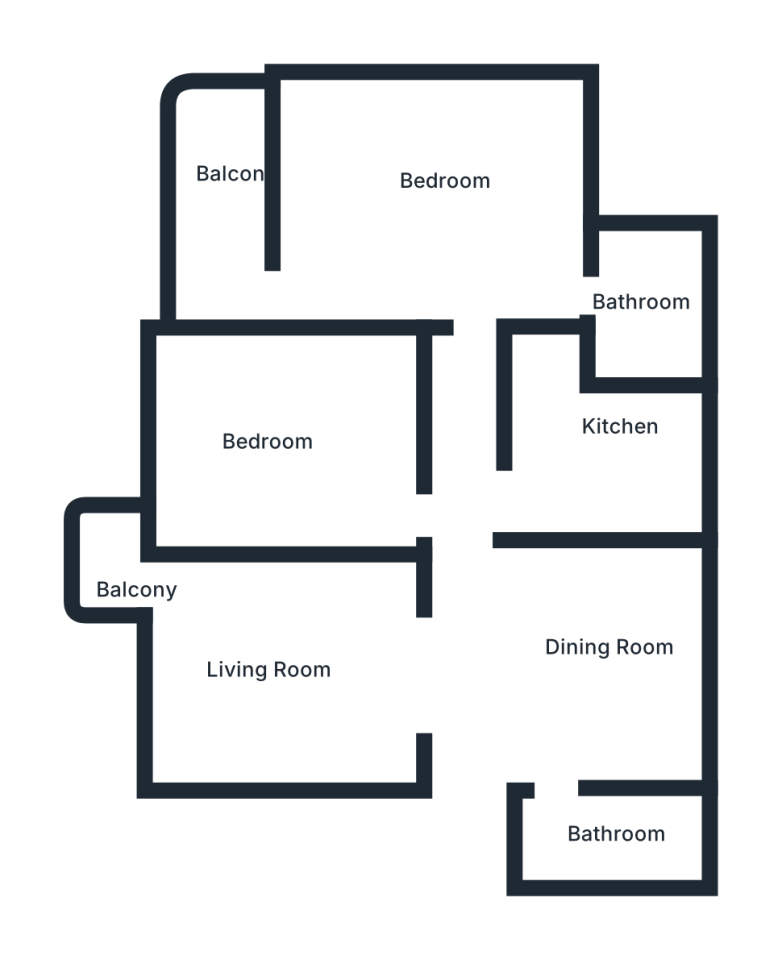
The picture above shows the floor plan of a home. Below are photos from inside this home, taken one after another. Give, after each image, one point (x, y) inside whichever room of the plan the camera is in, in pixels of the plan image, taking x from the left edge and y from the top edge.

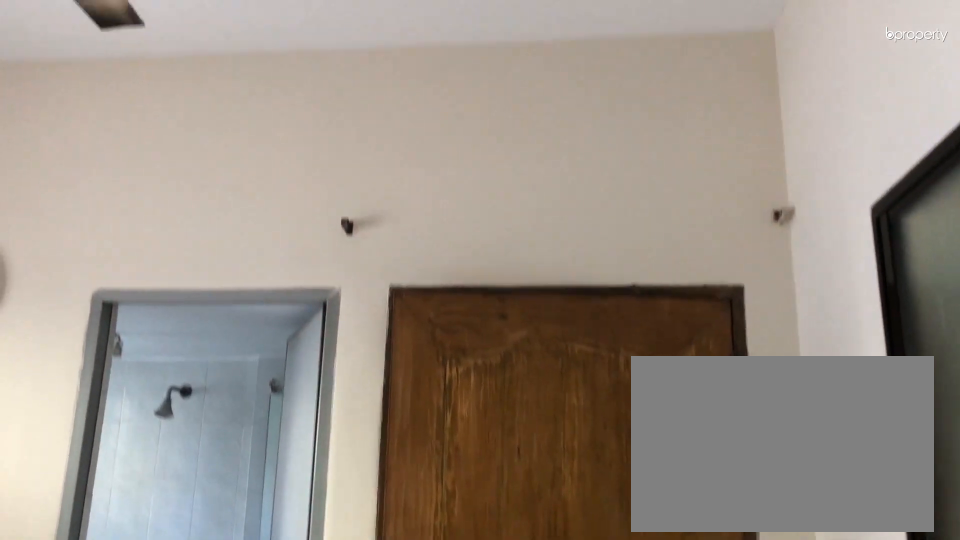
(560, 652)
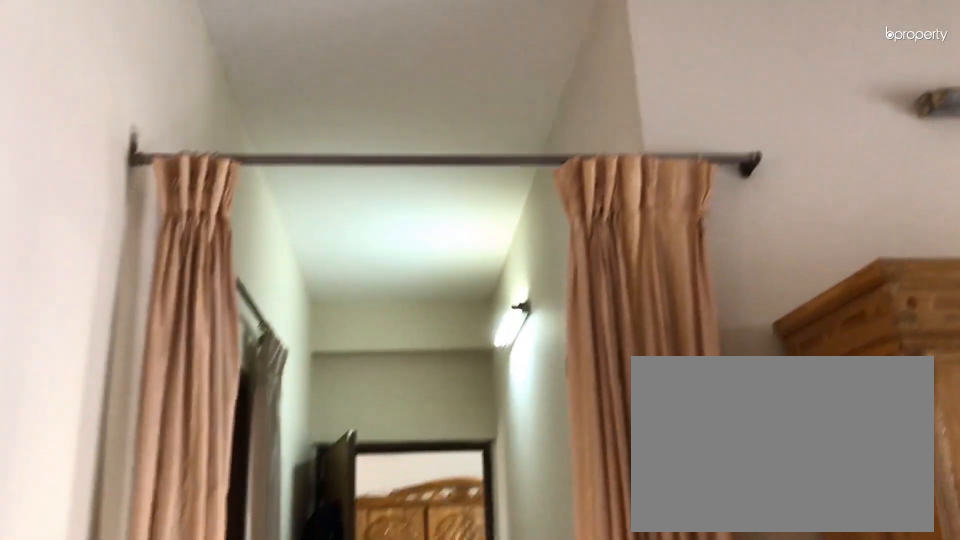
(560, 652)
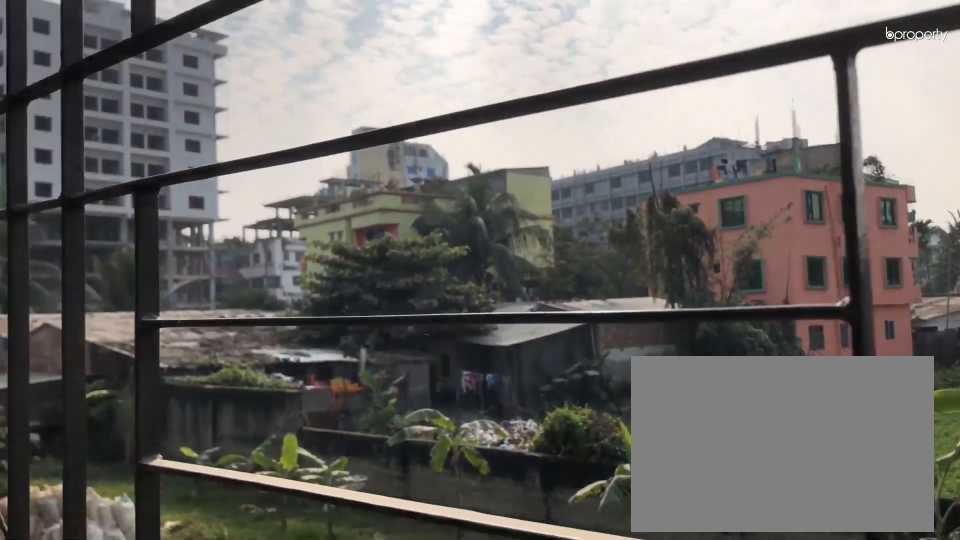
(107, 555)
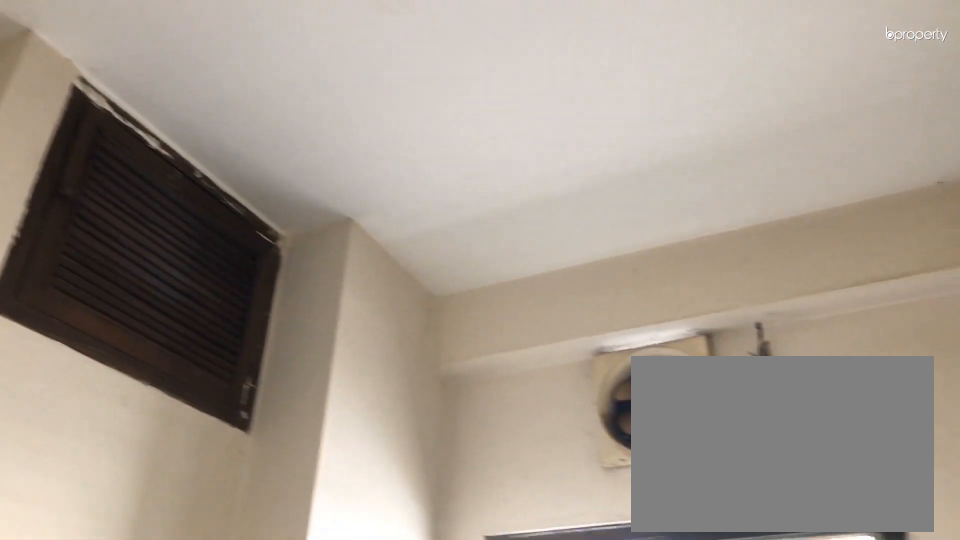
(578, 477)
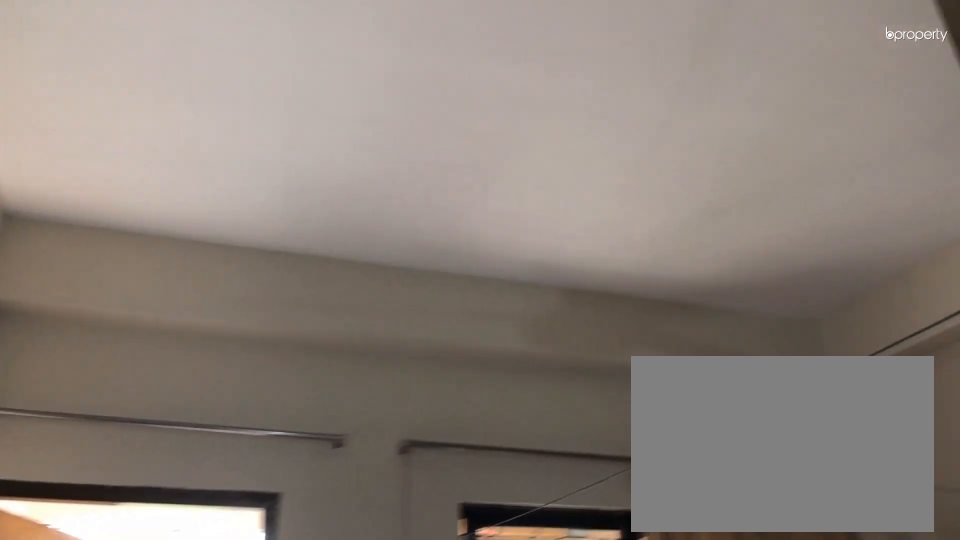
(433, 192)
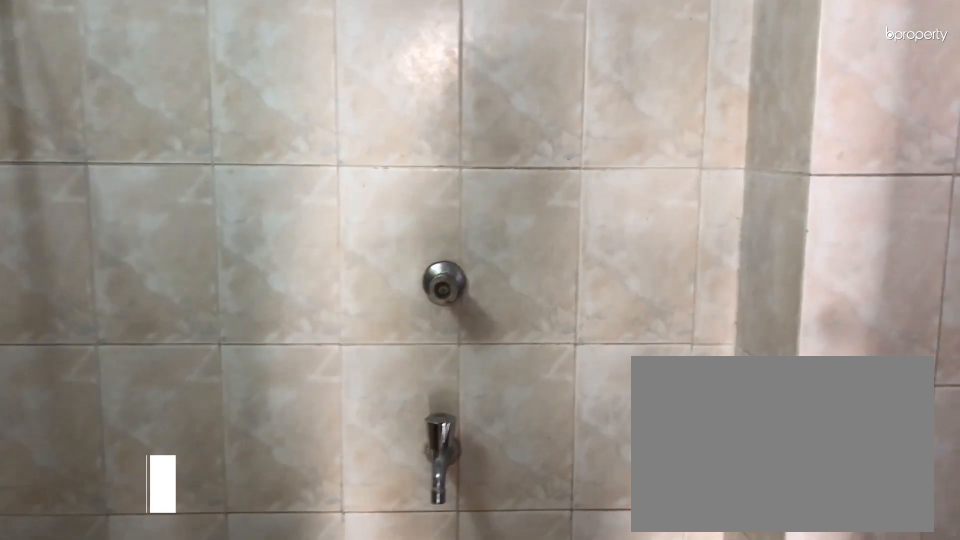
(649, 306)
